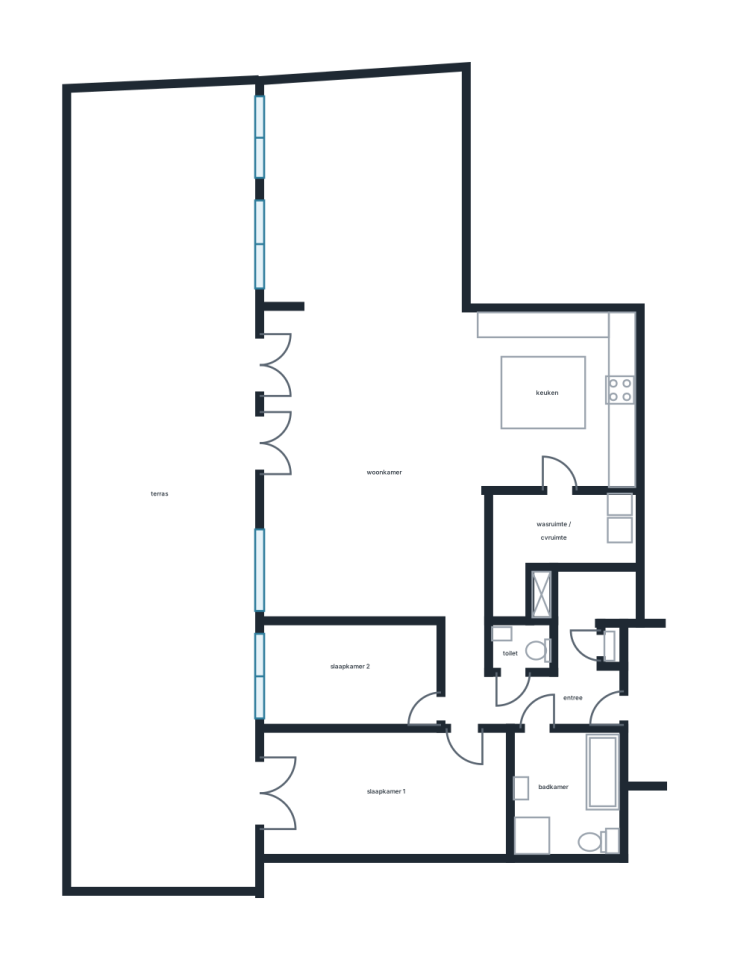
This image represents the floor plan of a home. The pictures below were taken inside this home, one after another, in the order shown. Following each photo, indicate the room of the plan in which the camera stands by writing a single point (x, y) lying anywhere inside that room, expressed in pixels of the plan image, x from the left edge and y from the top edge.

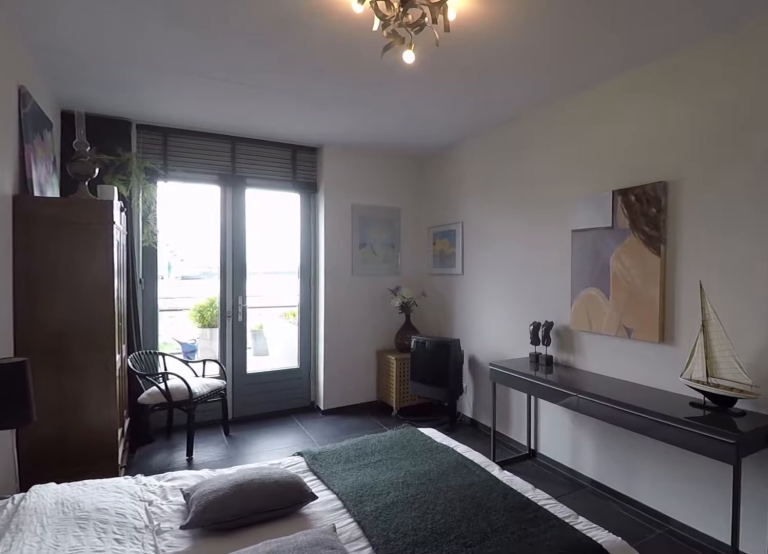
(386, 792)
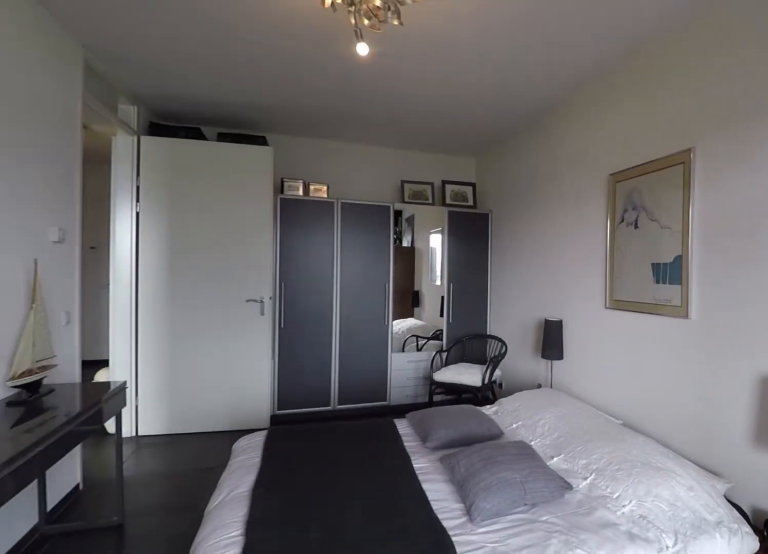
(386, 792)
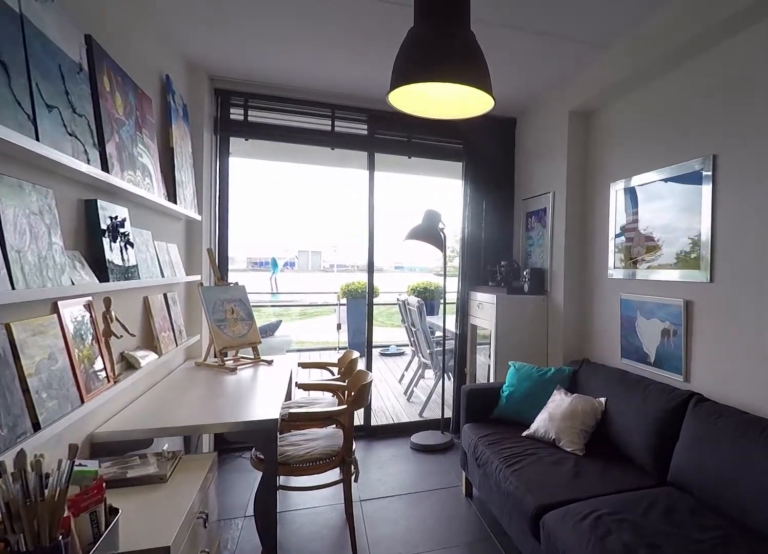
(349, 674)
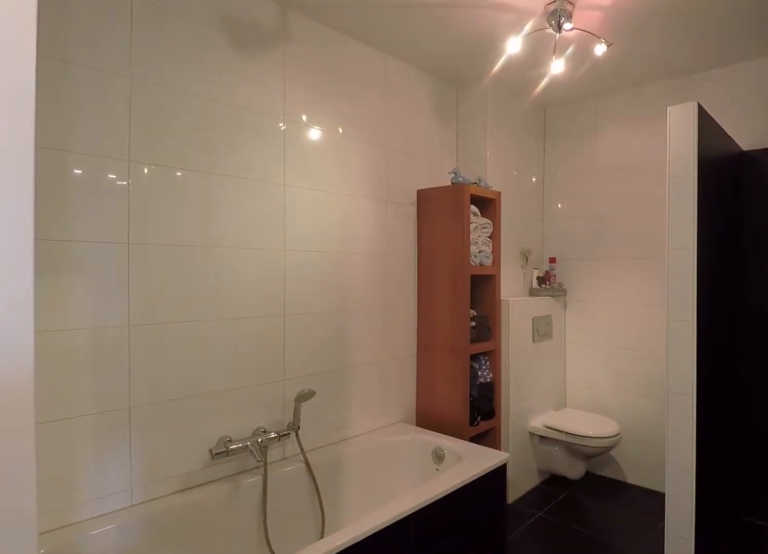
(565, 789)
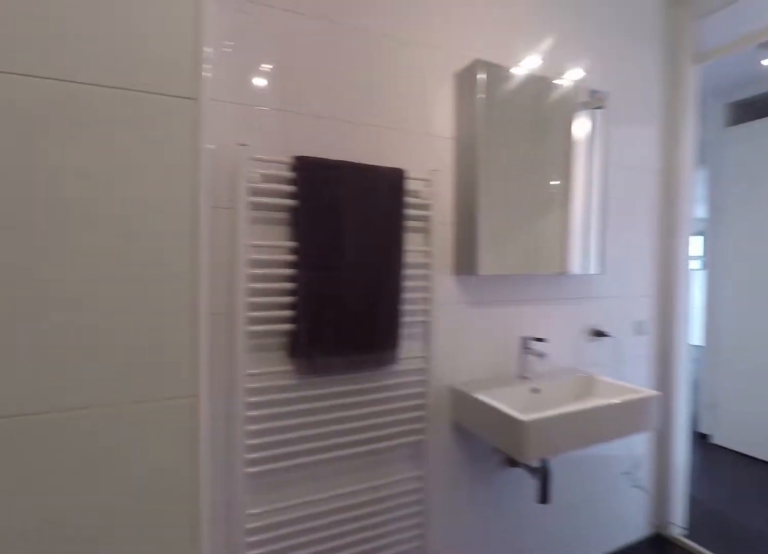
(565, 789)
